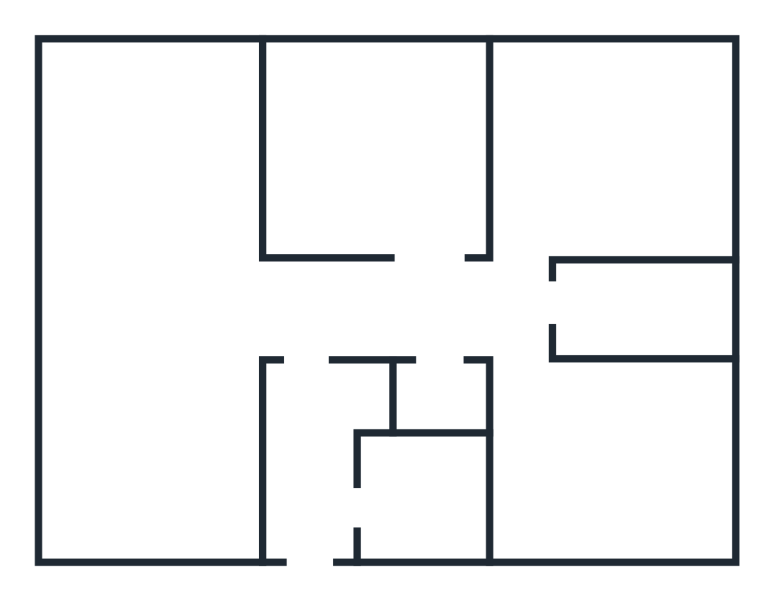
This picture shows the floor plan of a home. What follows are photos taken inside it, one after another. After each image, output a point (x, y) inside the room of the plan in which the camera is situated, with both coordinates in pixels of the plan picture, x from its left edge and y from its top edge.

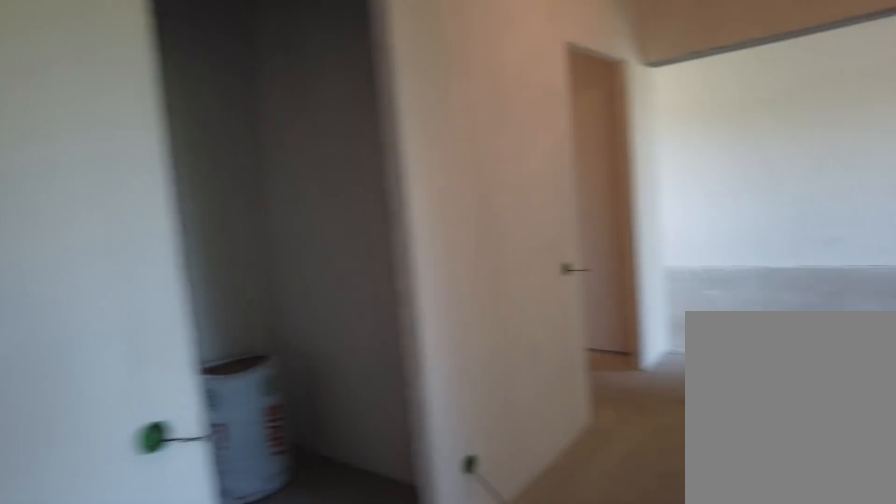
(511, 306)
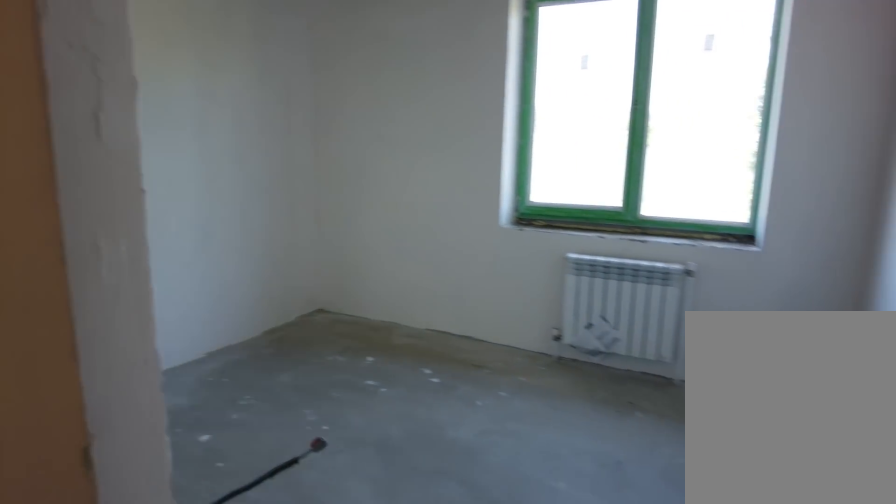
(437, 324)
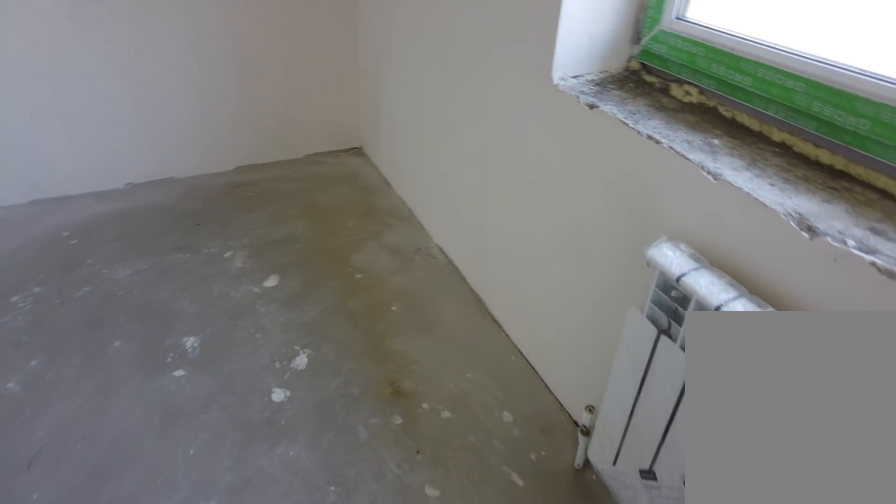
(428, 220)
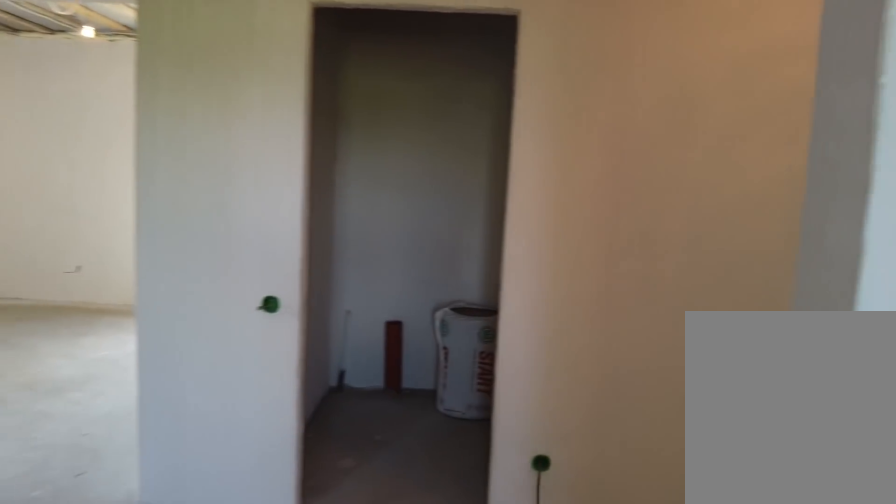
(428, 220)
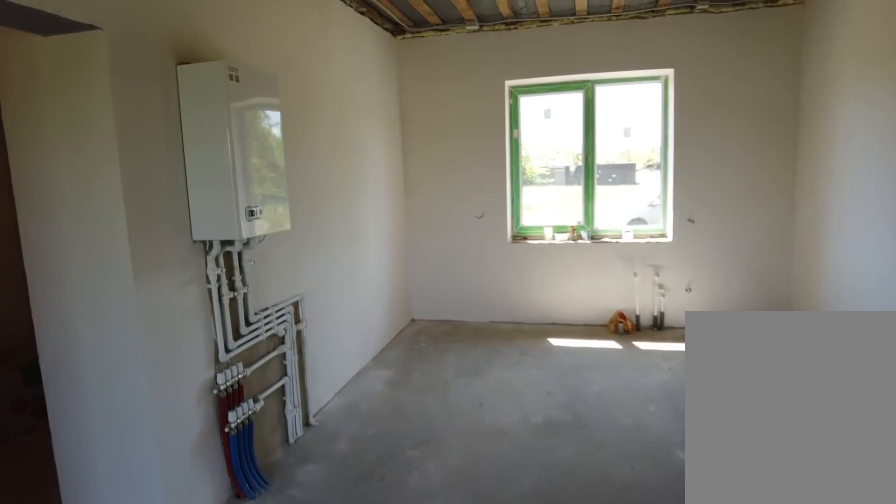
(170, 320)
